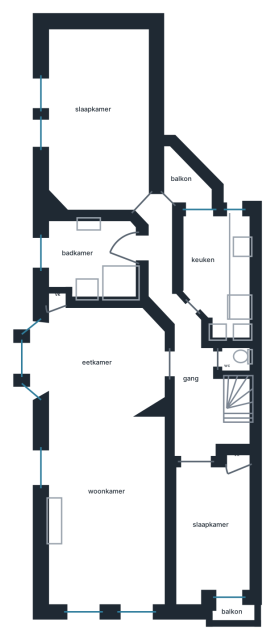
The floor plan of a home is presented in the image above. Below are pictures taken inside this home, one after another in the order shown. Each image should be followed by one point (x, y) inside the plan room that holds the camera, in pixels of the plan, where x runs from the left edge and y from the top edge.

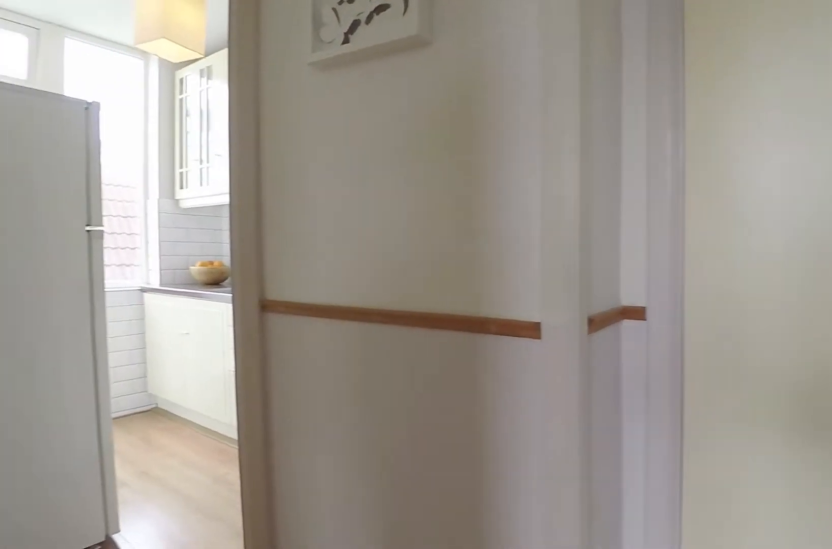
(237, 399)
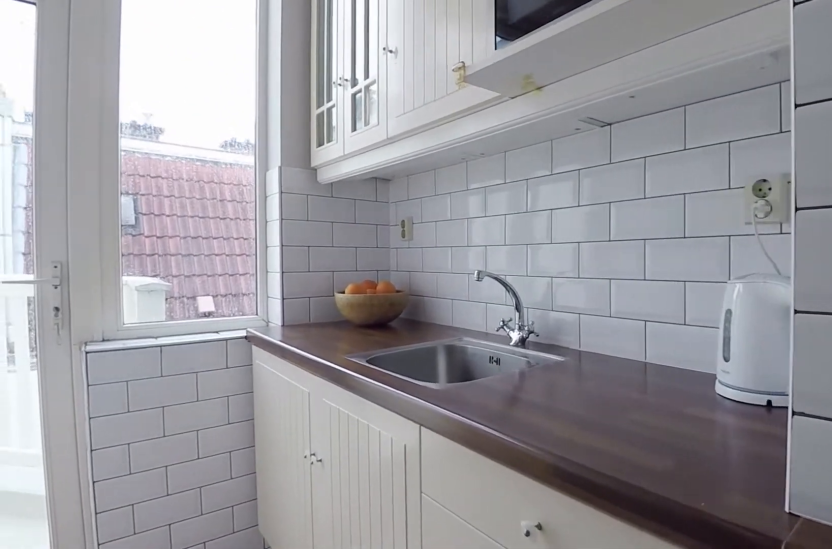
(218, 263)
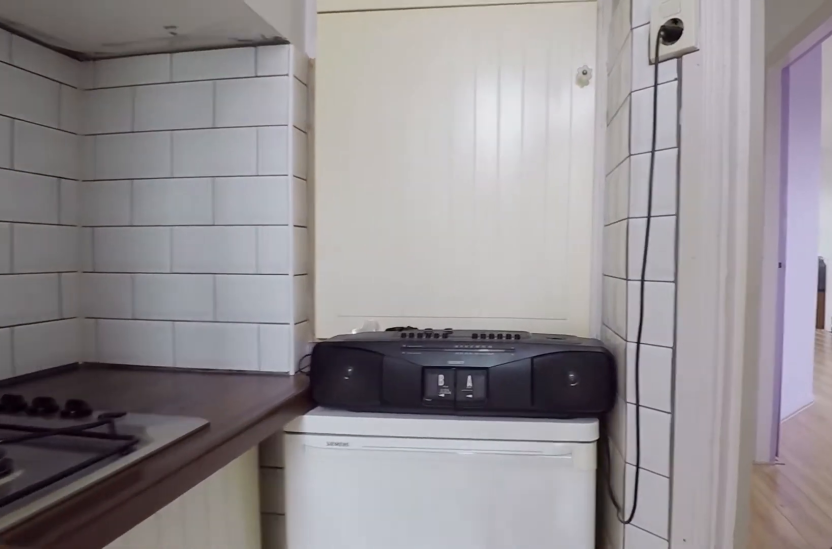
(218, 263)
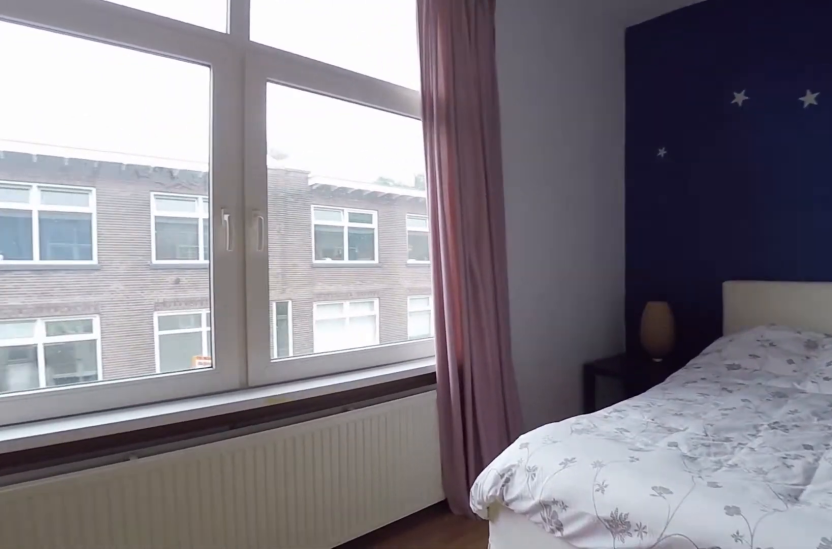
(98, 117)
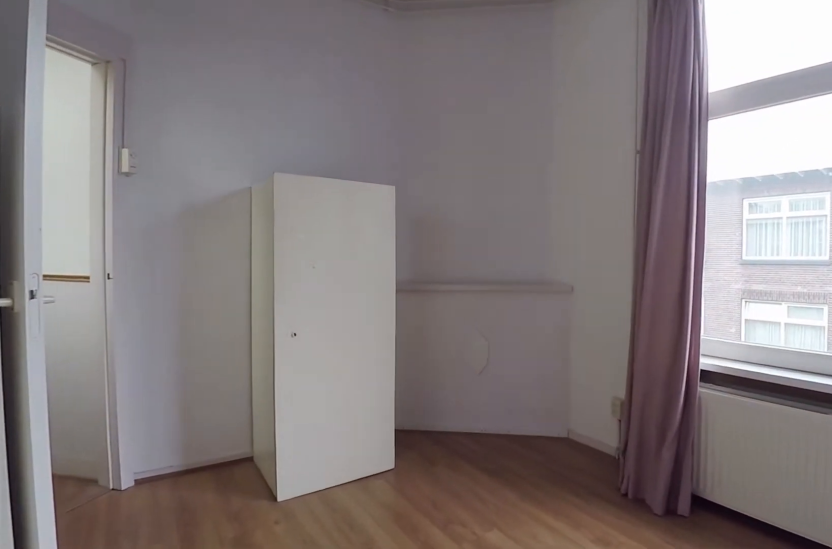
(98, 117)
